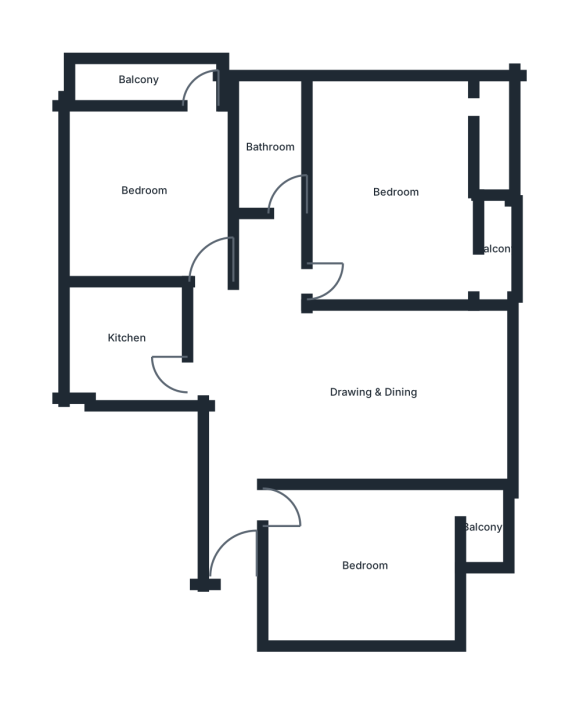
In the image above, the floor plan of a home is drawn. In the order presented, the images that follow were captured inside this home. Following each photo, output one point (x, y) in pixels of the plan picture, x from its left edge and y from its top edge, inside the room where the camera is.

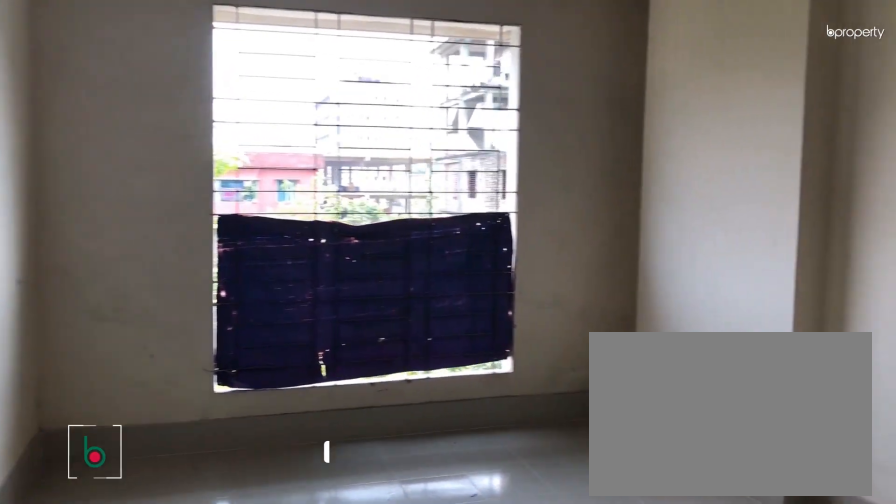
(367, 394)
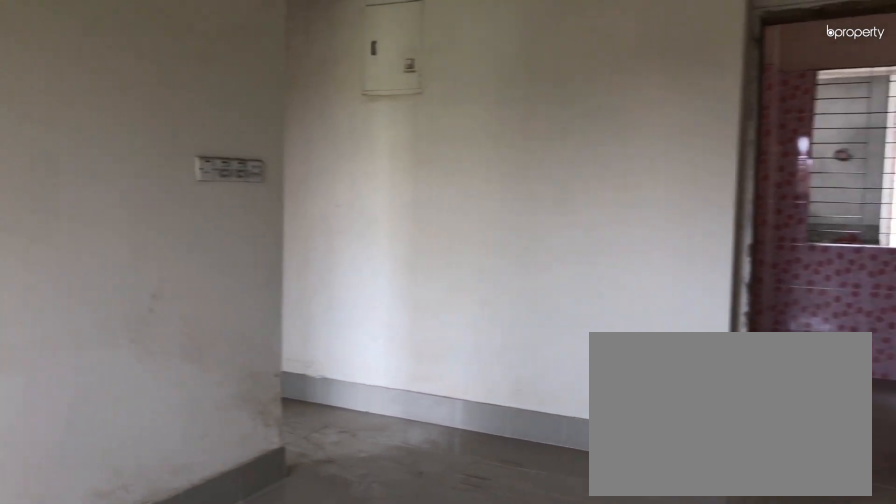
(367, 394)
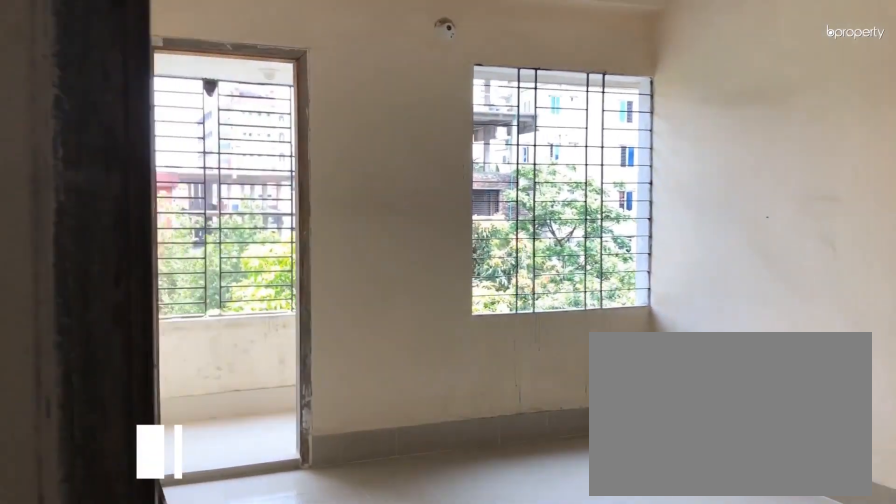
(312, 540)
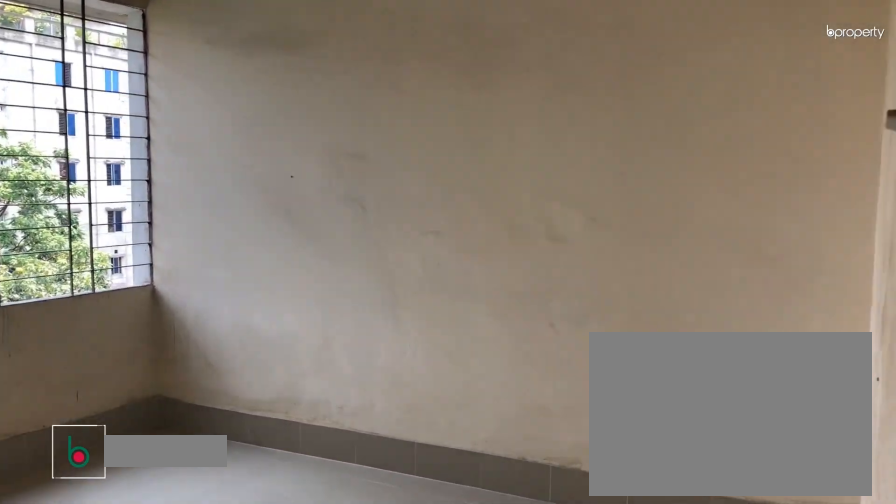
(366, 567)
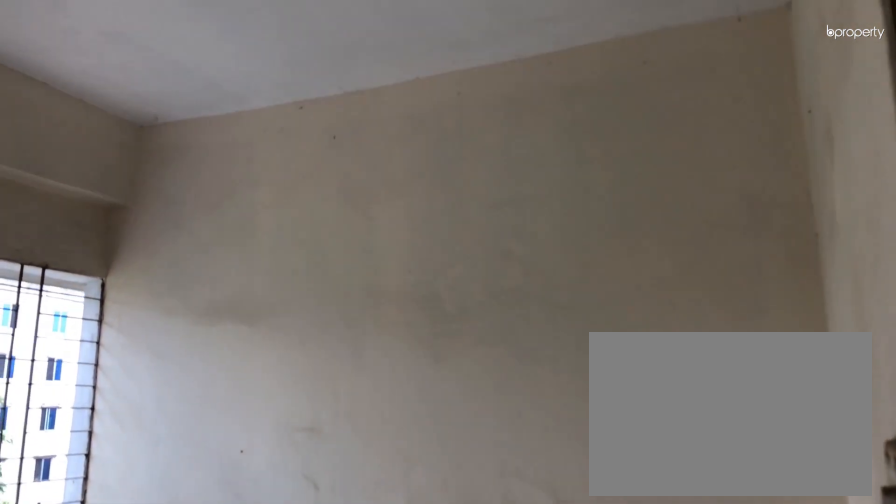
(366, 567)
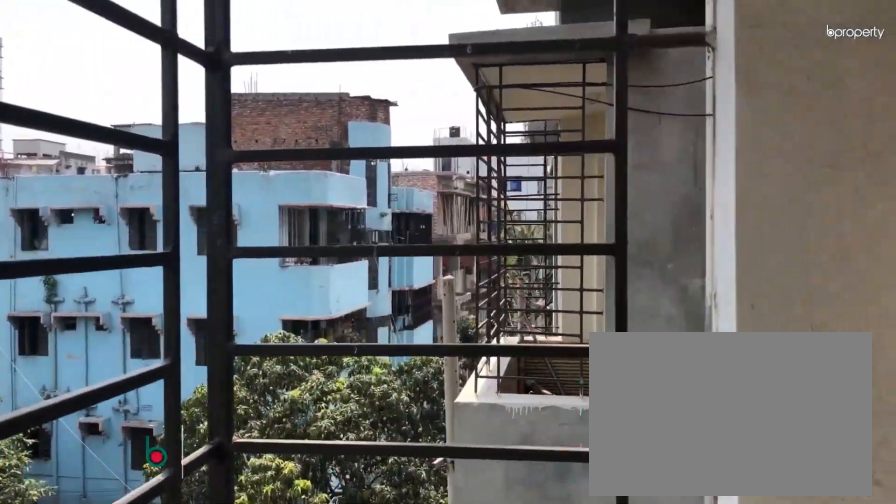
(482, 529)
